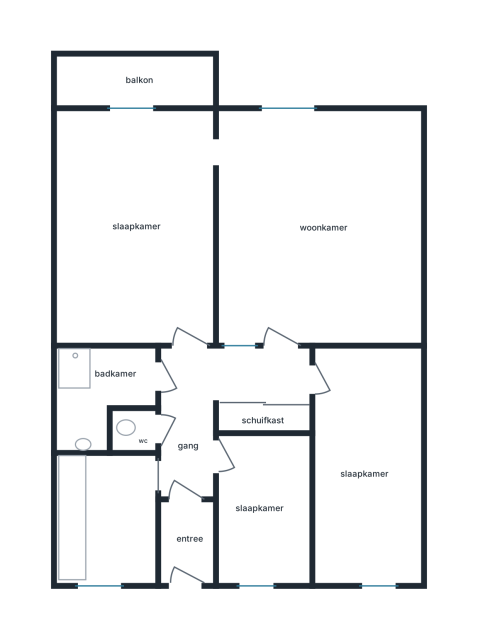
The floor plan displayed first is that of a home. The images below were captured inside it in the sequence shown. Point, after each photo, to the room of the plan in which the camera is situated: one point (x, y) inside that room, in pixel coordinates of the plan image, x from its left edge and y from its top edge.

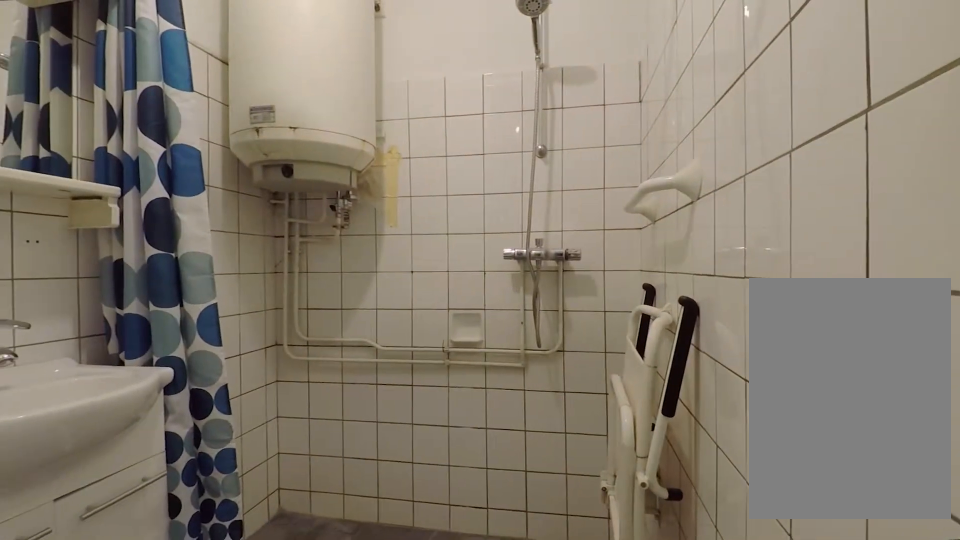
(101, 389)
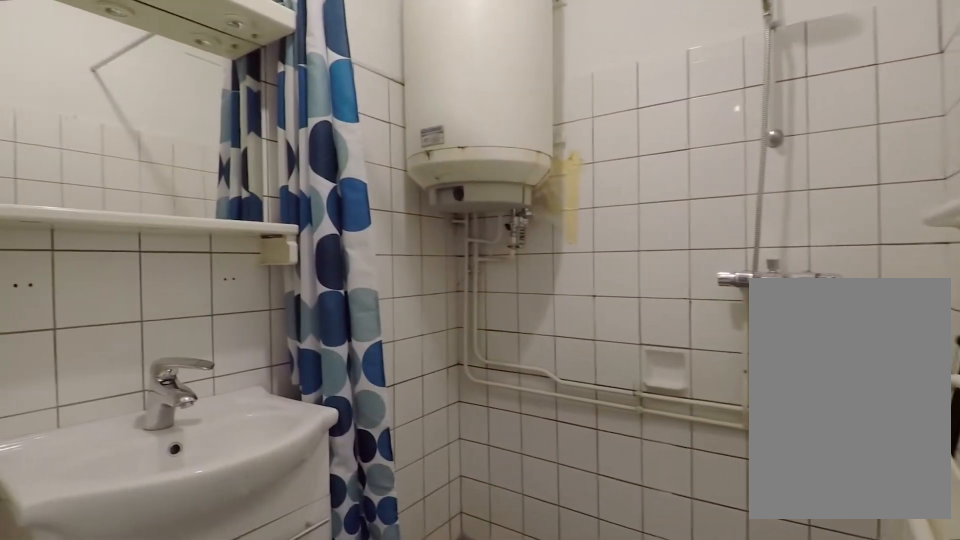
(101, 389)
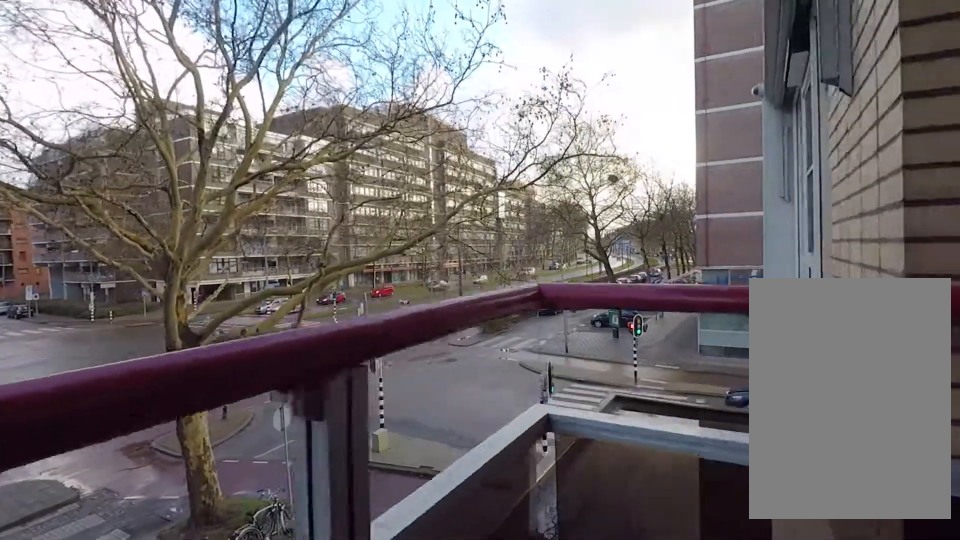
(134, 79)
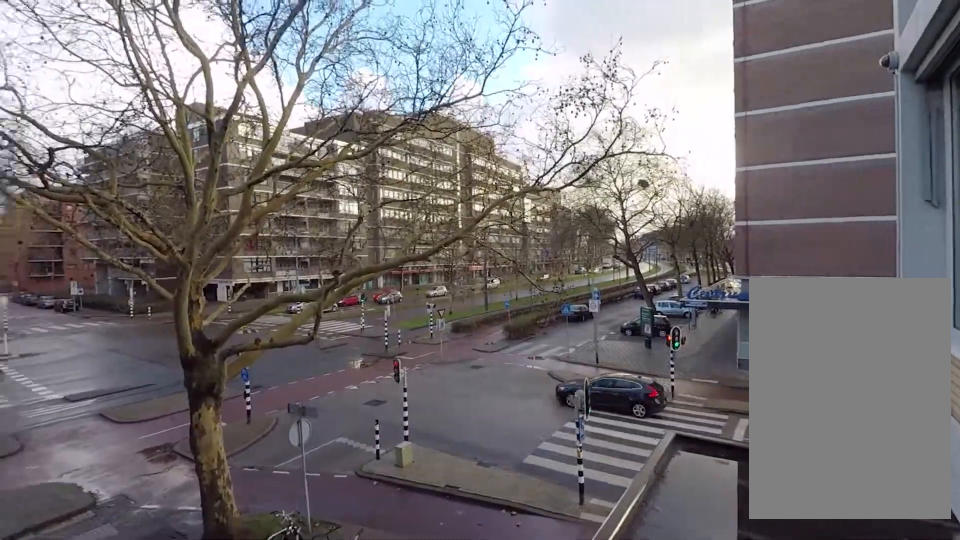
(134, 79)
